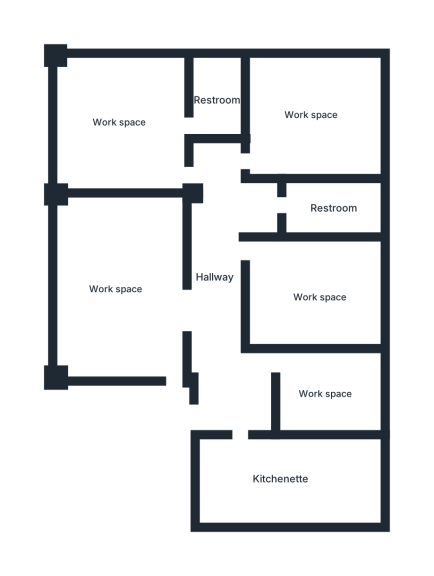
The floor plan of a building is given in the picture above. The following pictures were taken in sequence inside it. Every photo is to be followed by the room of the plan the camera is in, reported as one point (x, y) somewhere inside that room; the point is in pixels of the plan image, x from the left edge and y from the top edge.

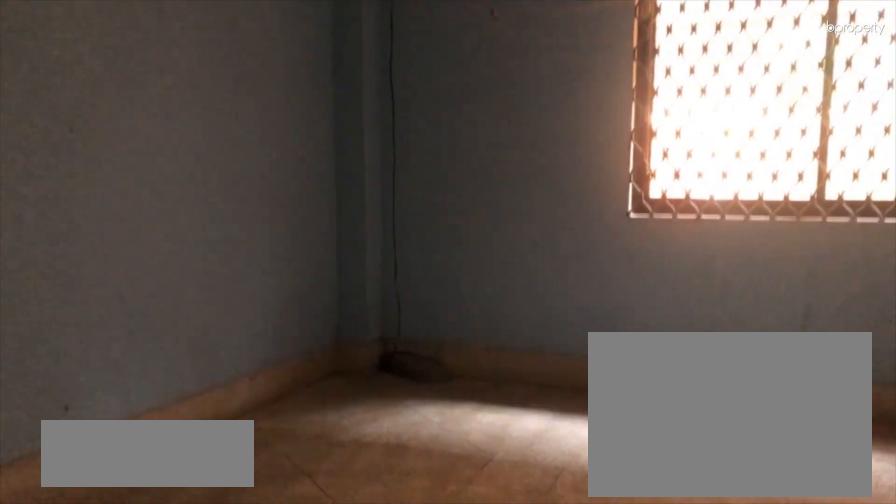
(113, 291)
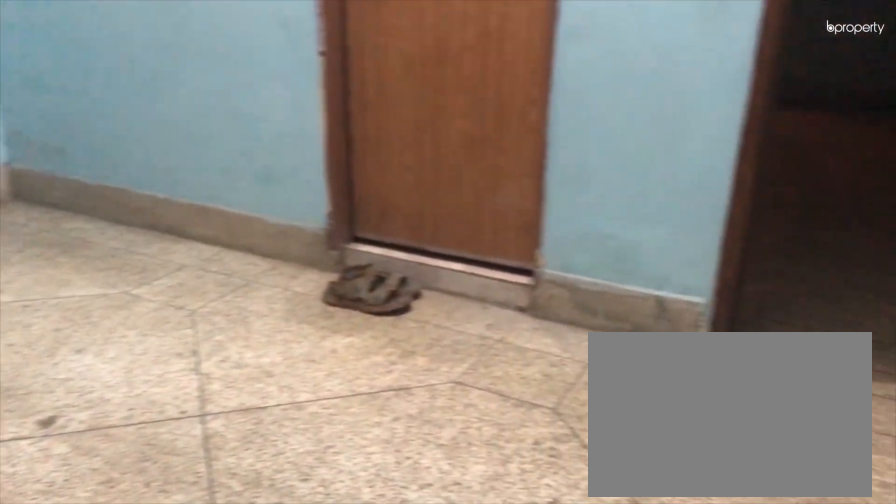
(120, 124)
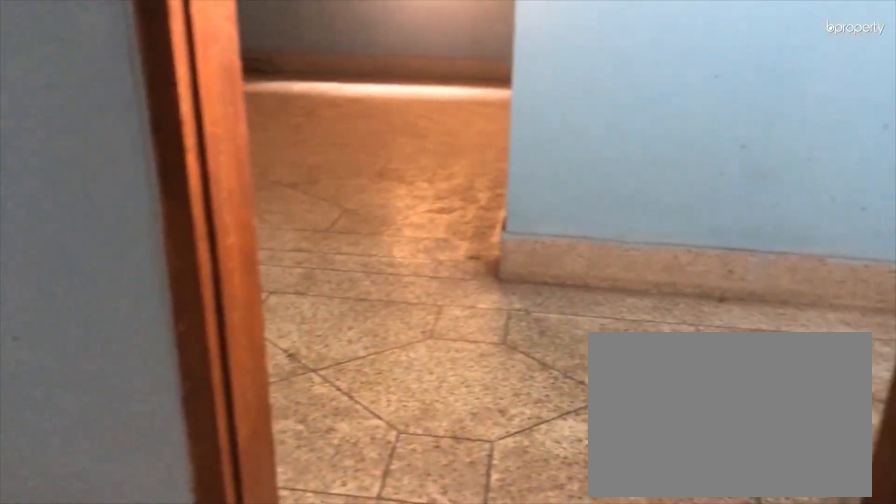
(301, 302)
